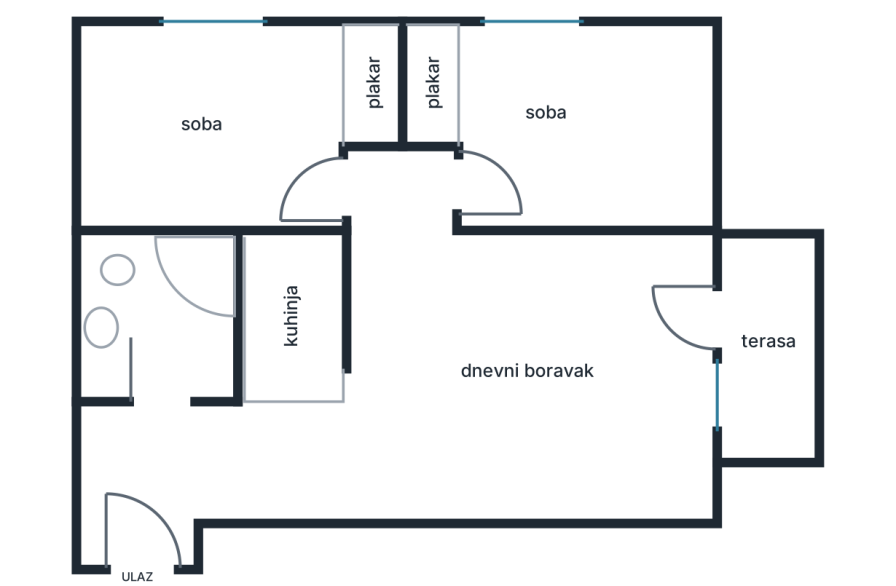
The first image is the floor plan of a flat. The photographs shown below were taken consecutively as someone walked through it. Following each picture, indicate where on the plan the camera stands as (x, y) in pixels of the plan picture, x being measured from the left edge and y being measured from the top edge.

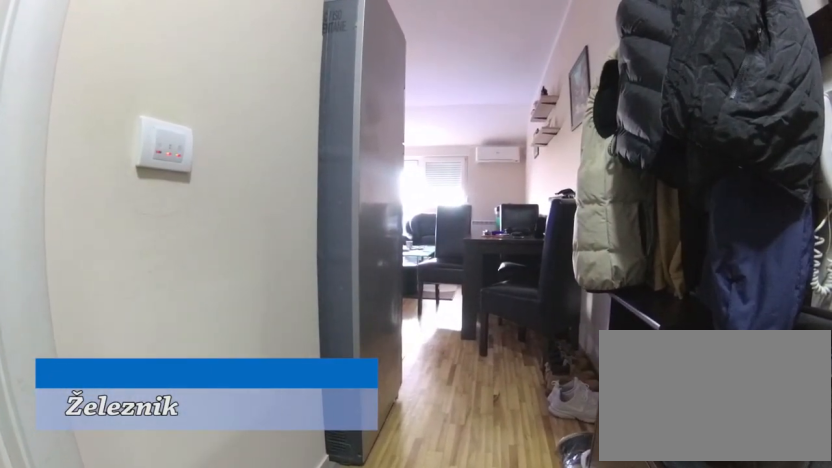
(122, 486)
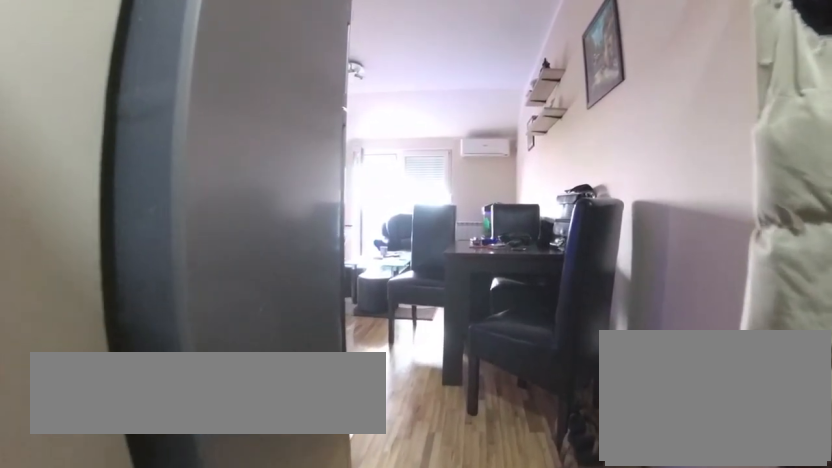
(177, 482)
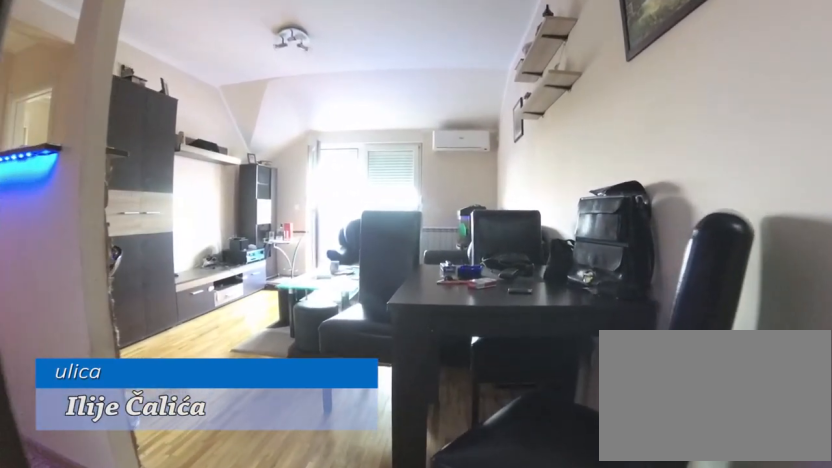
(236, 480)
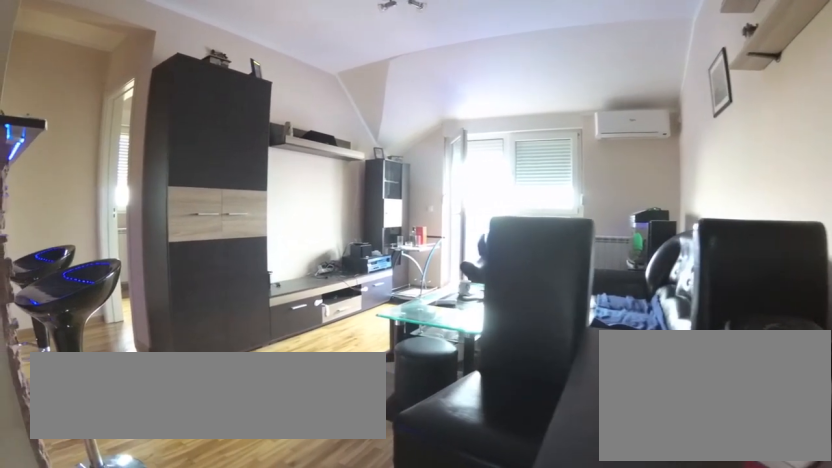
(327, 472)
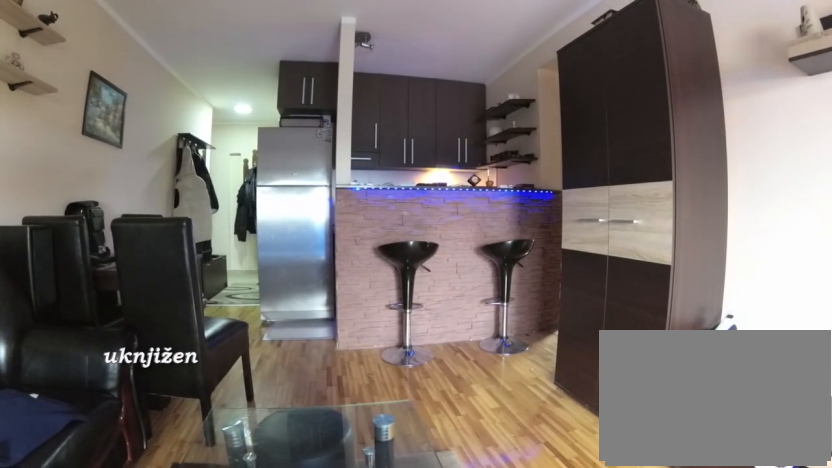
(631, 366)
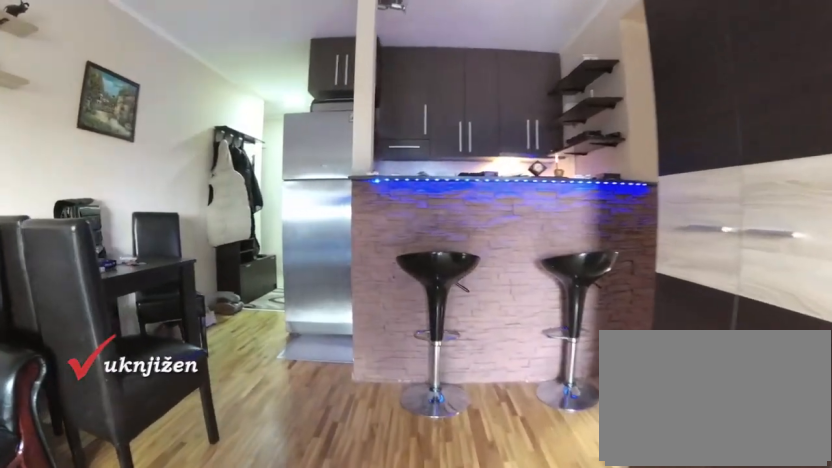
(556, 348)
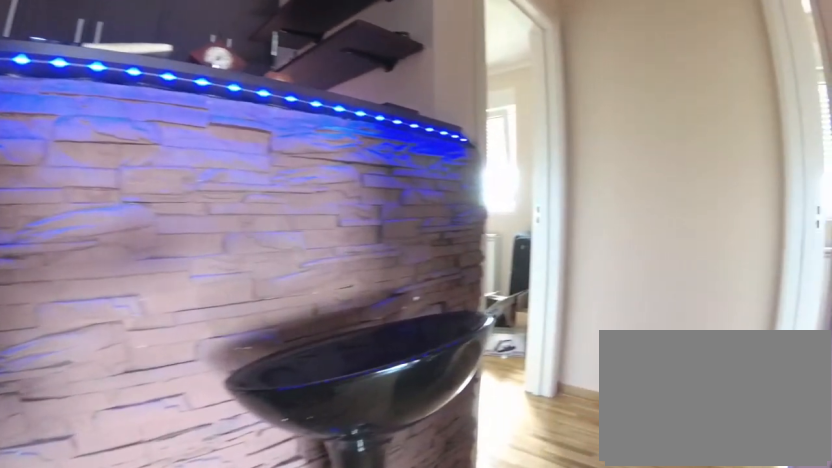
(429, 314)
